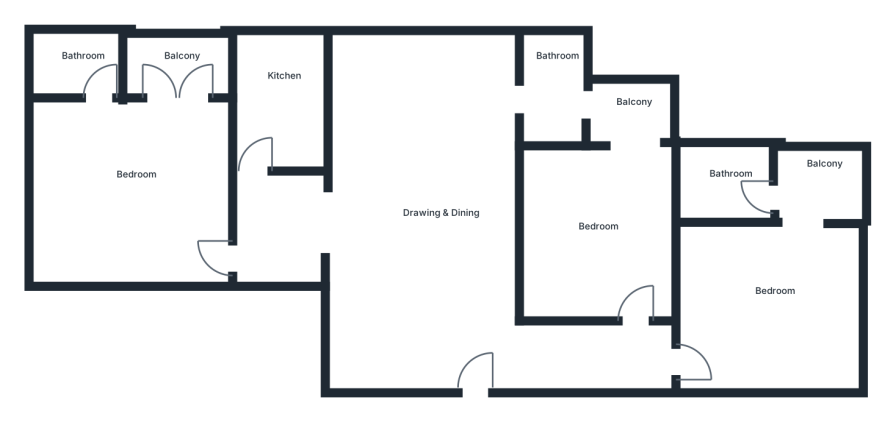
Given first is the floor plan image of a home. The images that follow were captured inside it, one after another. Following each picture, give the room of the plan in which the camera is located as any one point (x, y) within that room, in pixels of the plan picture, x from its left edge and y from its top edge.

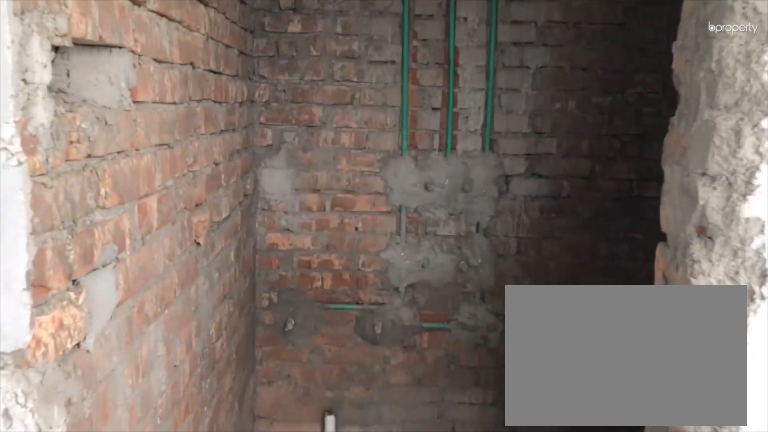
(734, 174)
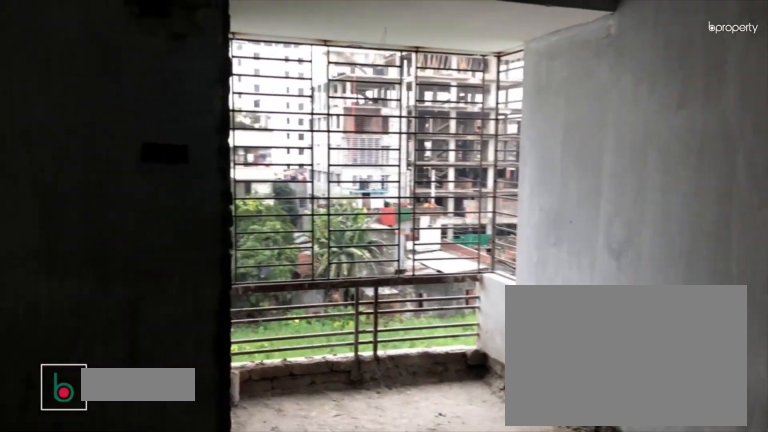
(582, 230)
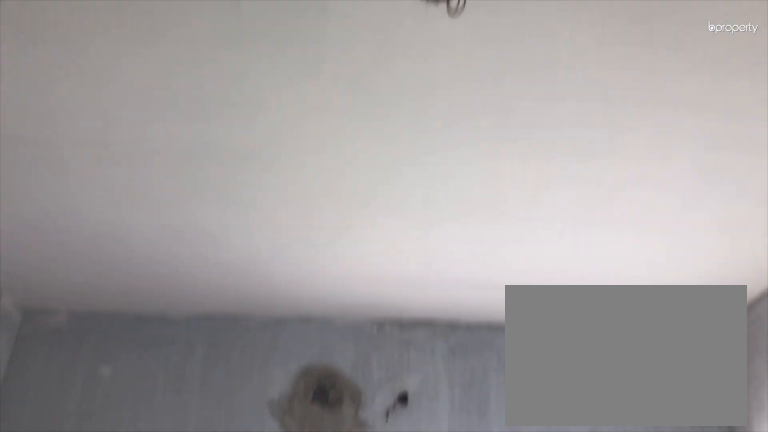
(582, 230)
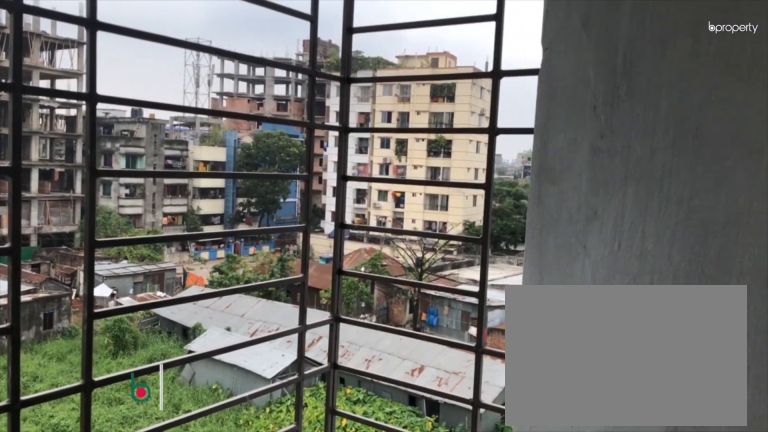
(637, 108)
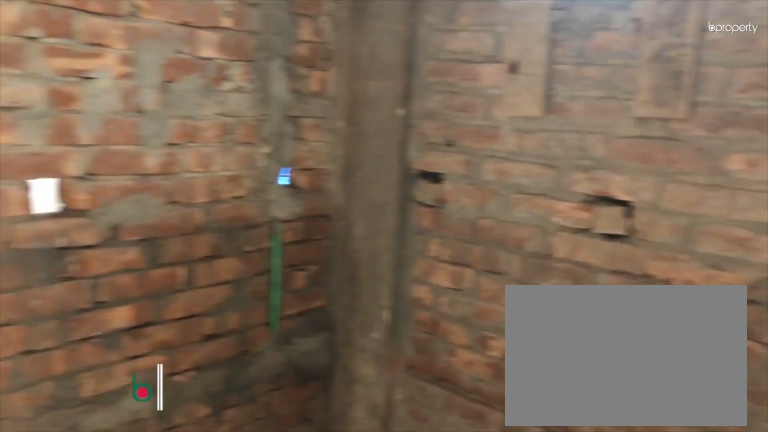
(563, 99)
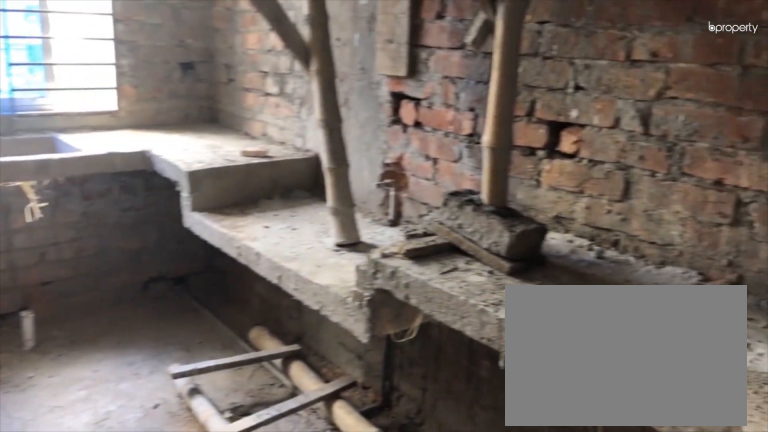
(296, 102)
